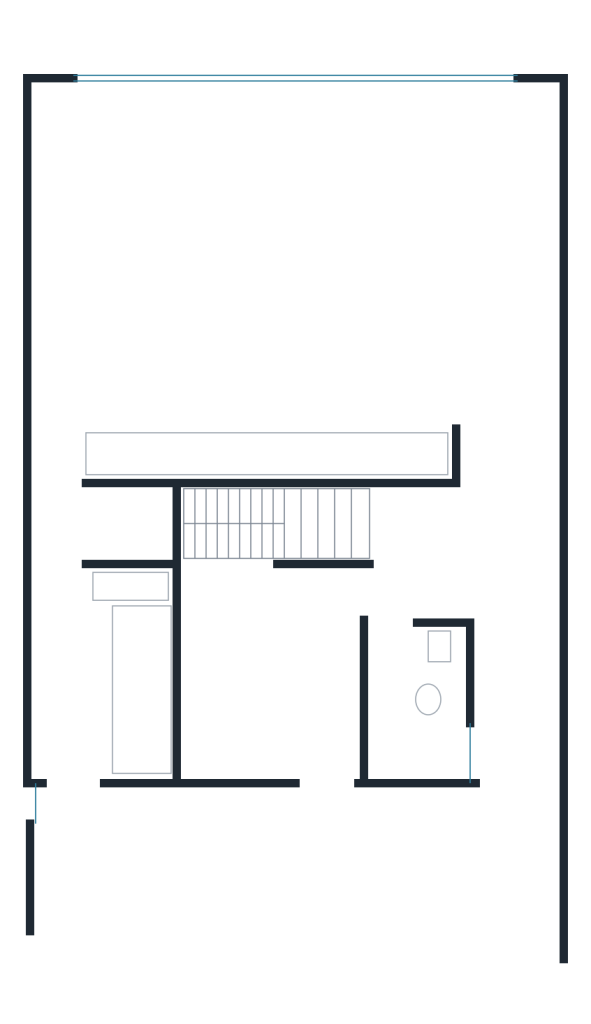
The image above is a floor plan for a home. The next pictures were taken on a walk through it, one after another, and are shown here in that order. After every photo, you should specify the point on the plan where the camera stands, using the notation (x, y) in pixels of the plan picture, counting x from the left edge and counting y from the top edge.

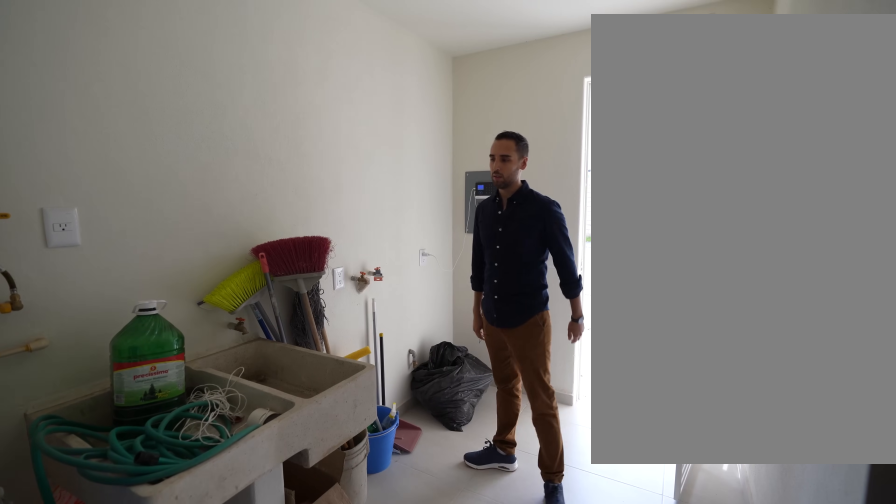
(57, 570)
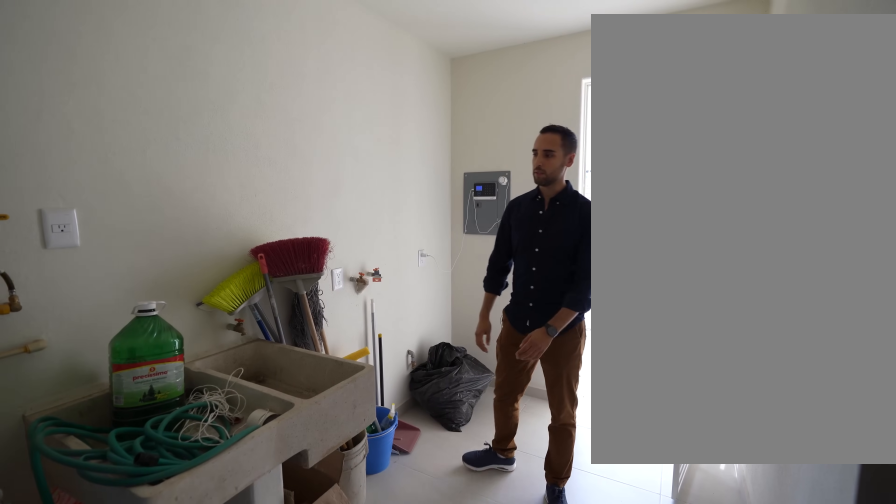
(57, 569)
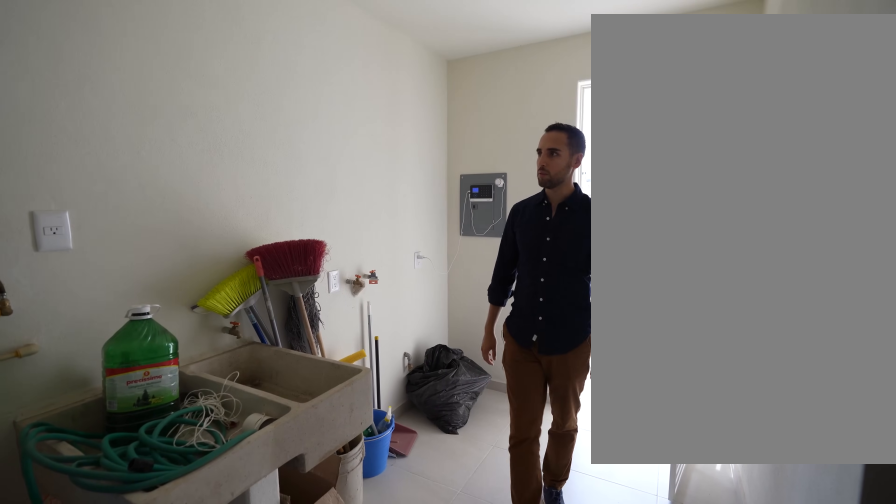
(57, 568)
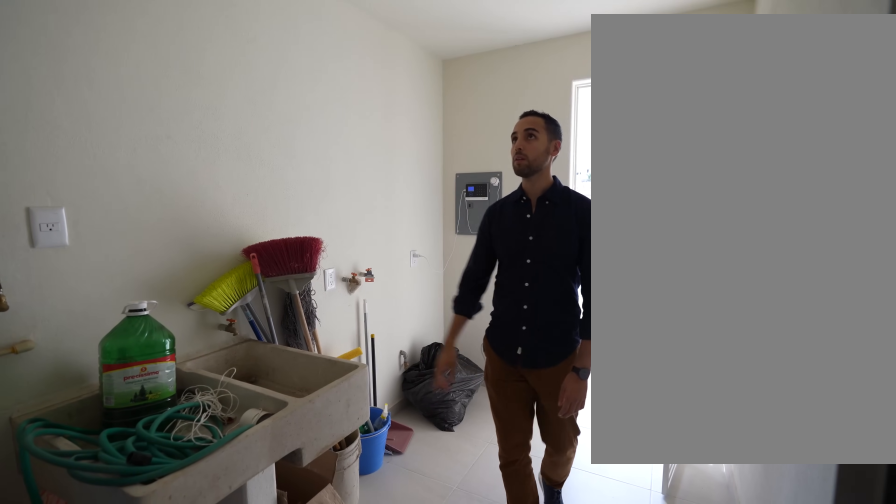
(57, 568)
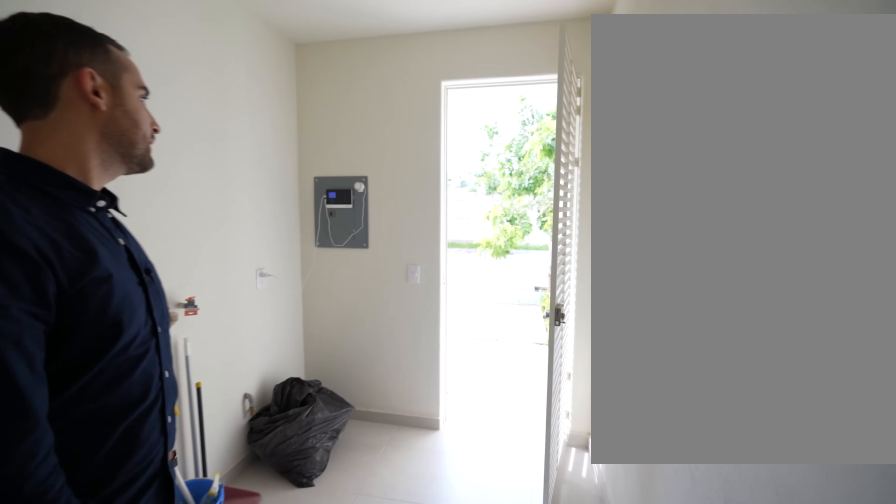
(58, 574)
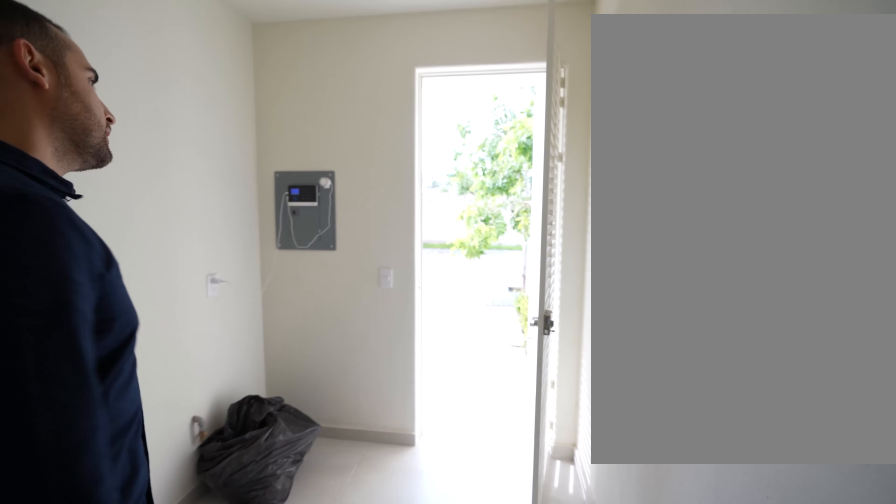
(58, 577)
